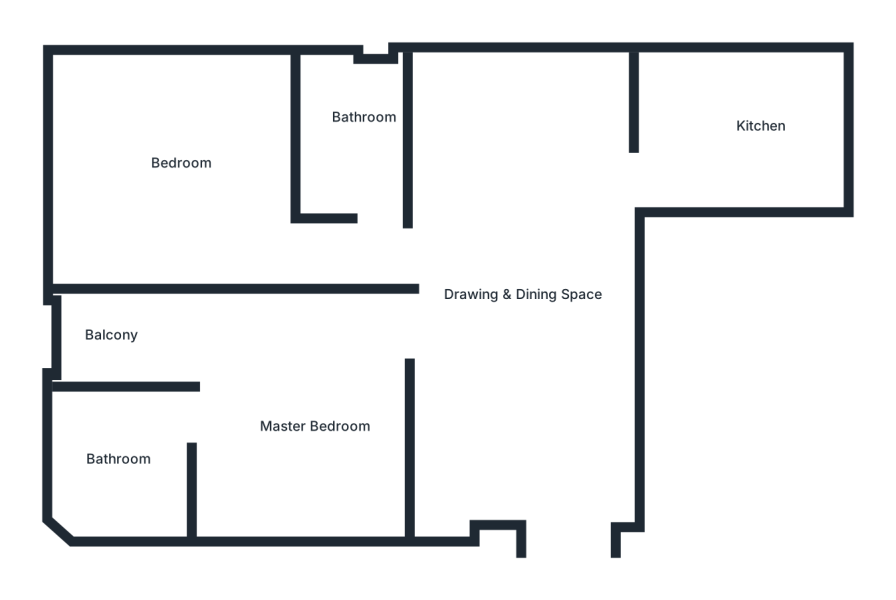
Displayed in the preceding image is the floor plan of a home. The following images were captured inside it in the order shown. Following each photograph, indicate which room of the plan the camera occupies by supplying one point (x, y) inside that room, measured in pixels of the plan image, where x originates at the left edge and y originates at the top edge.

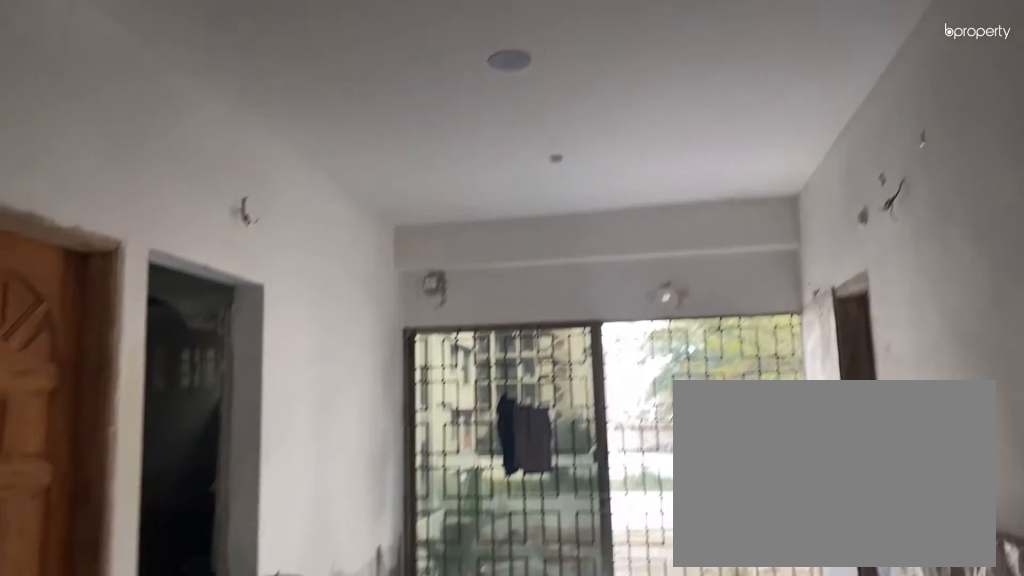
(532, 334)
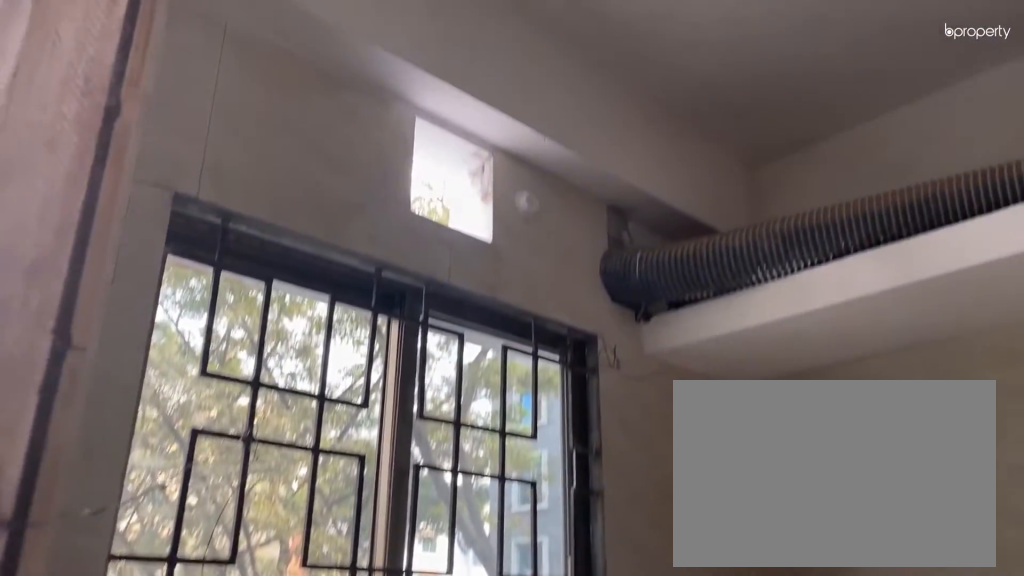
(754, 126)
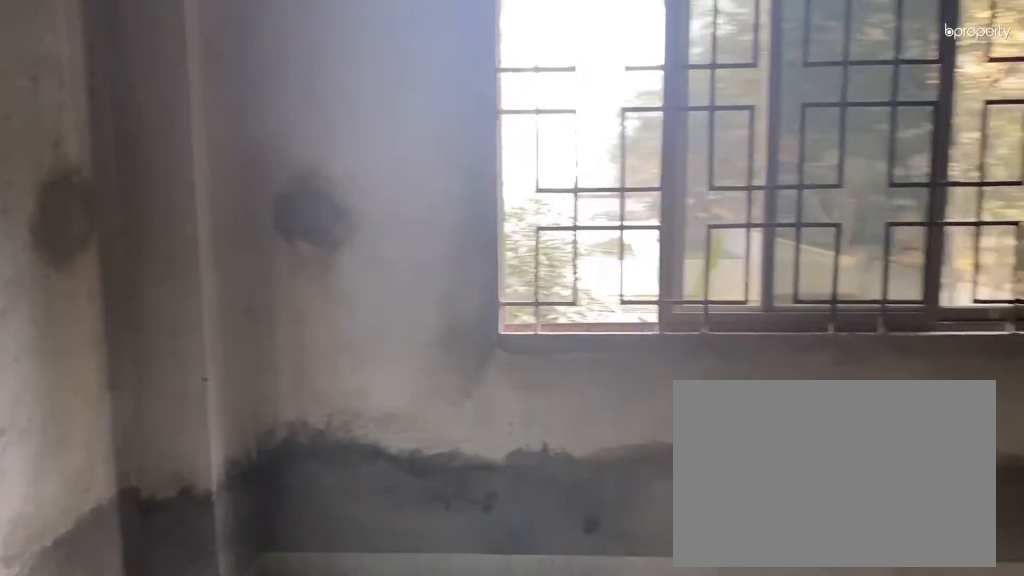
(169, 168)
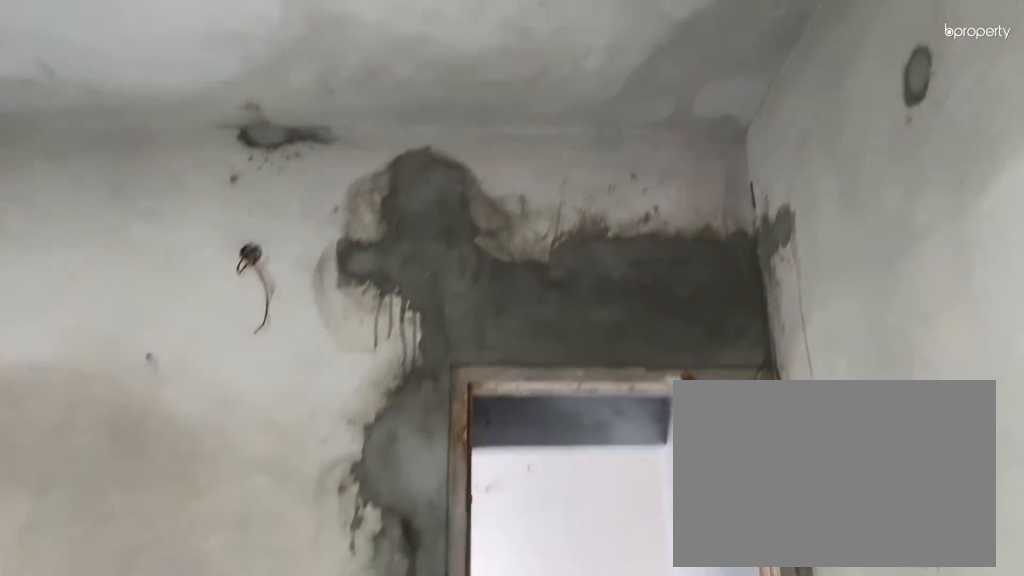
(168, 168)
